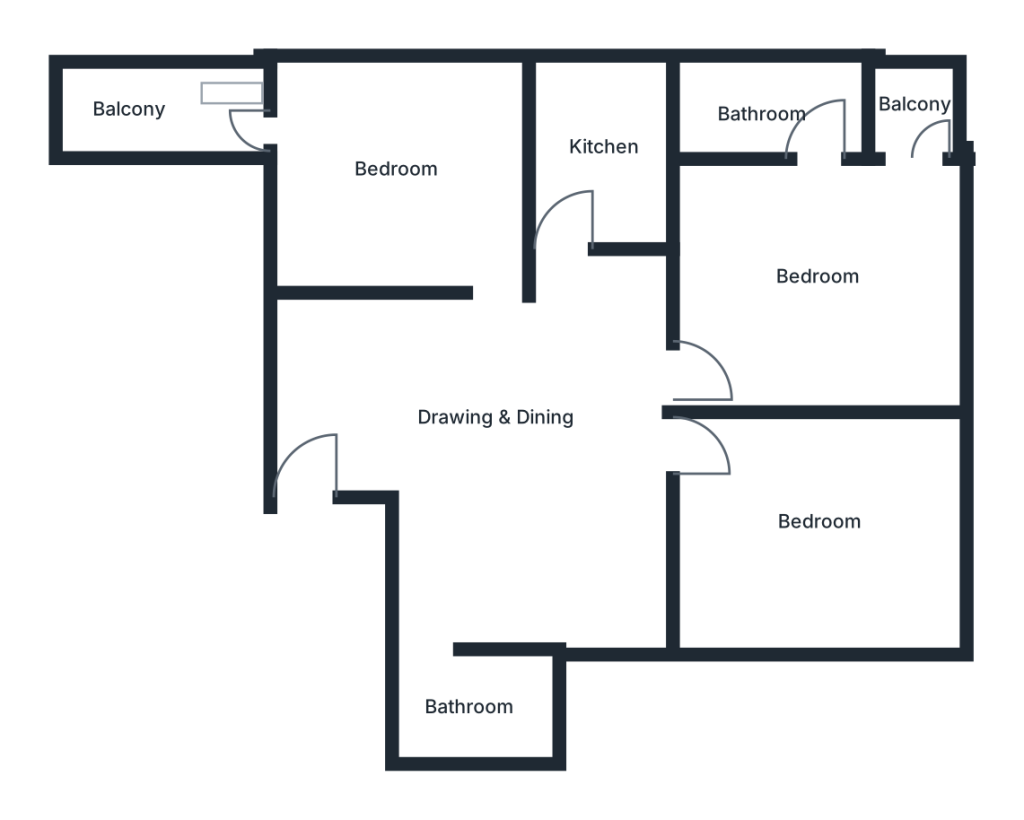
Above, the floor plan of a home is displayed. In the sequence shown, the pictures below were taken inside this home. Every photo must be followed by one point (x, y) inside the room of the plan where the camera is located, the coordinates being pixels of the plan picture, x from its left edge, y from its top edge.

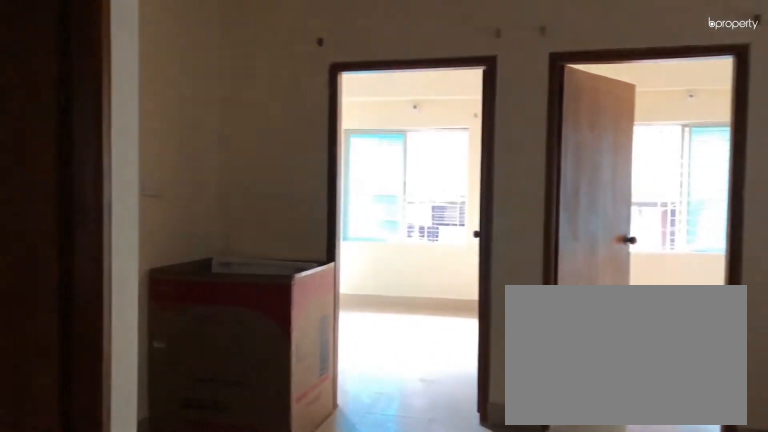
(493, 418)
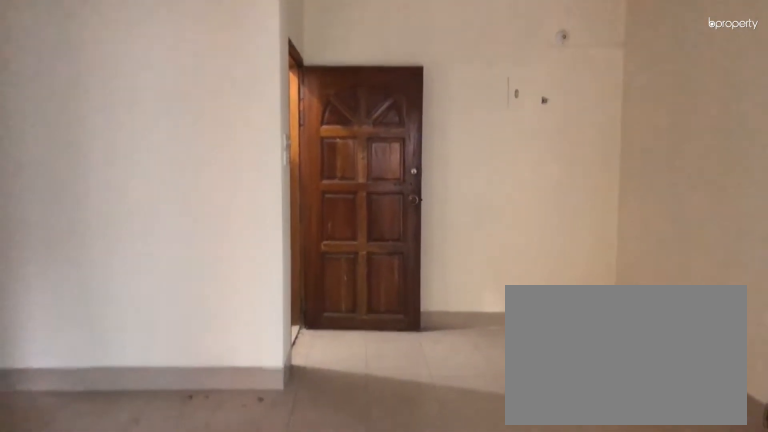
(493, 418)
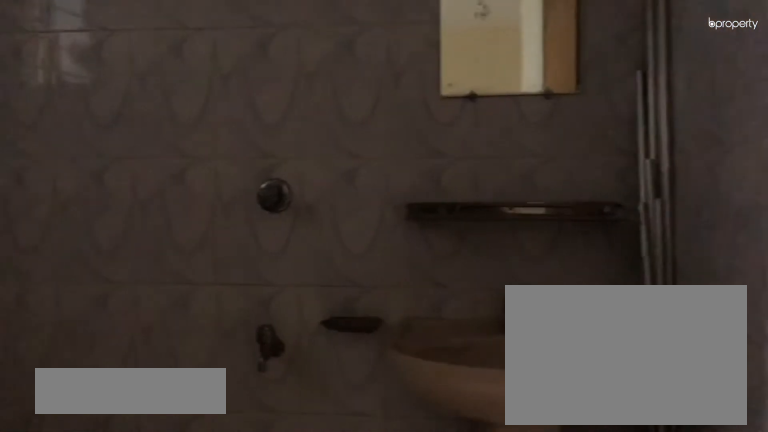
(470, 707)
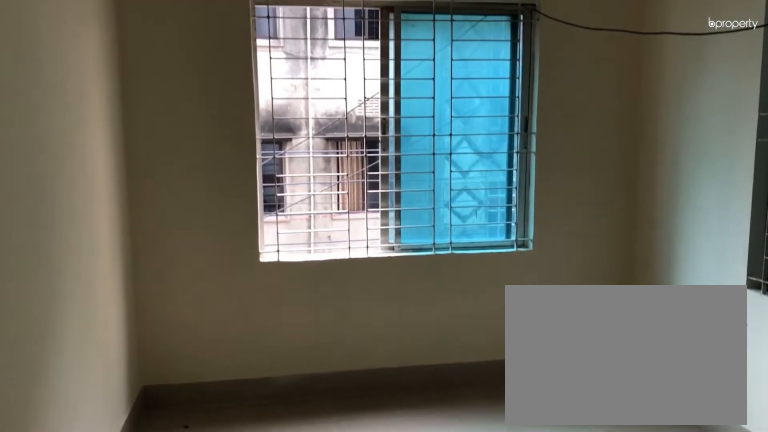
(822, 524)
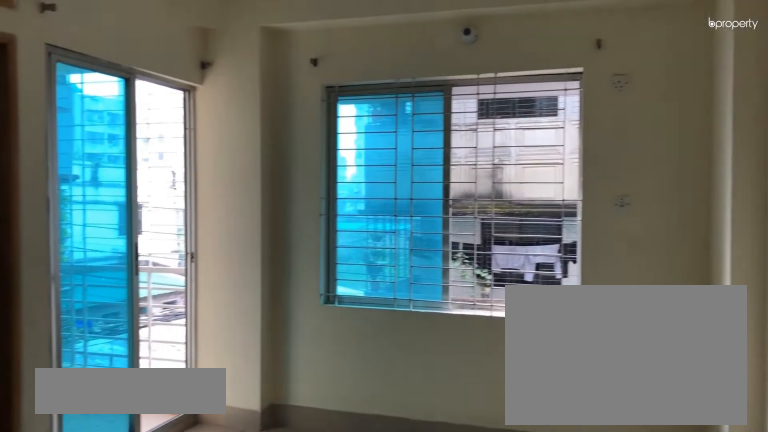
(821, 273)
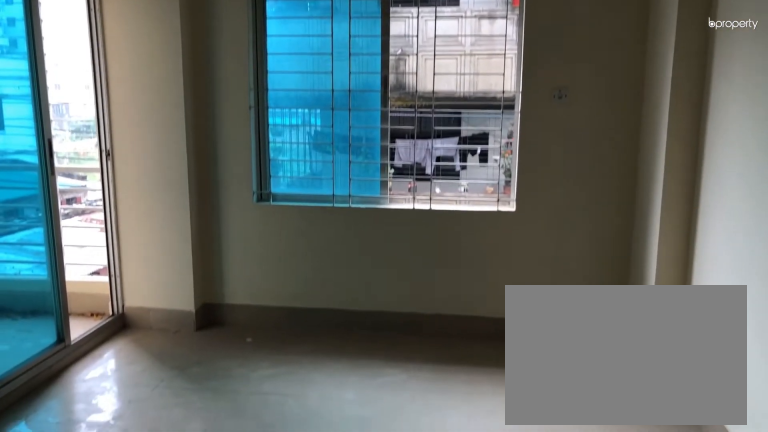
(821, 273)
